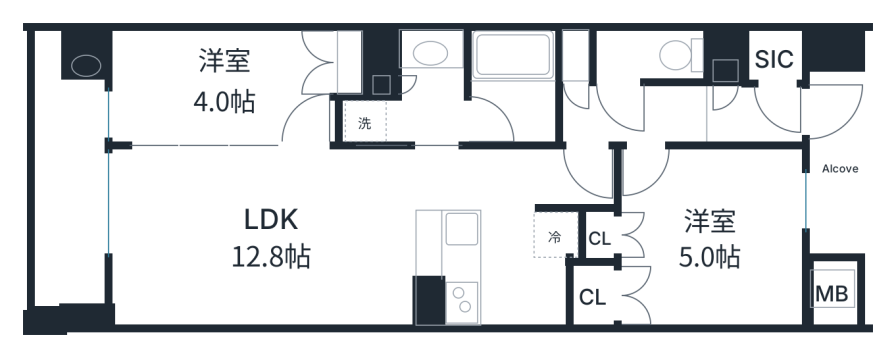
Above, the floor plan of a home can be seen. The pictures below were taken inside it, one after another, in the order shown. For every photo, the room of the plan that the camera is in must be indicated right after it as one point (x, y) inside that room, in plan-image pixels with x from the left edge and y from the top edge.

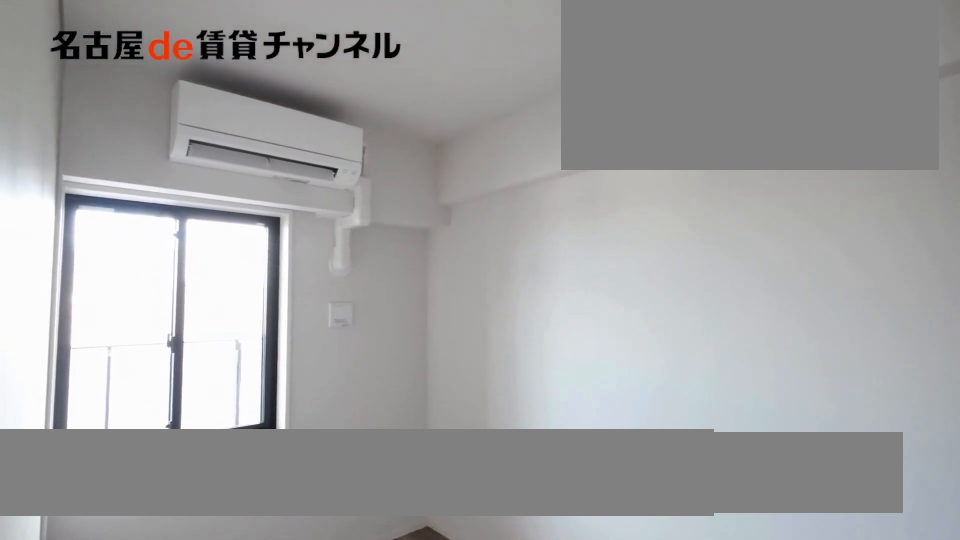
(220, 90)
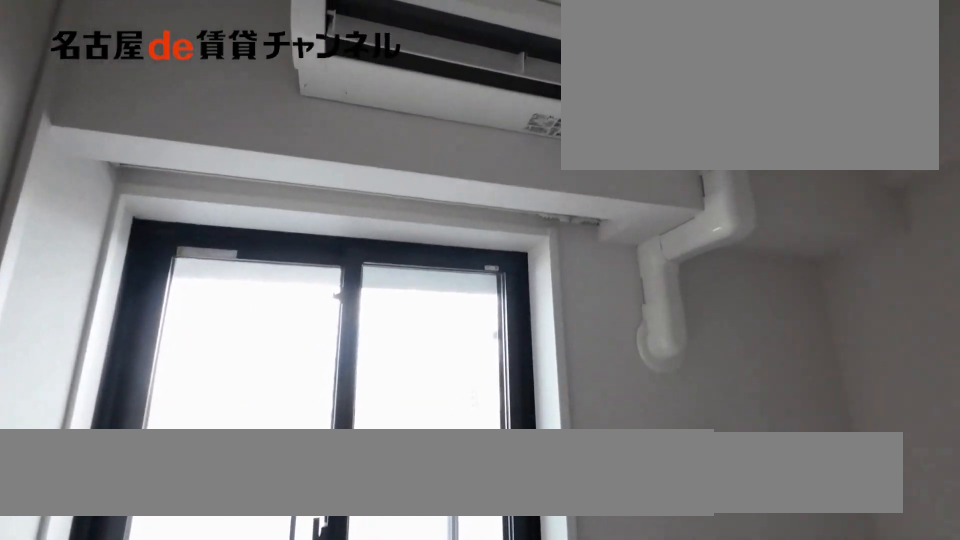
(220, 90)
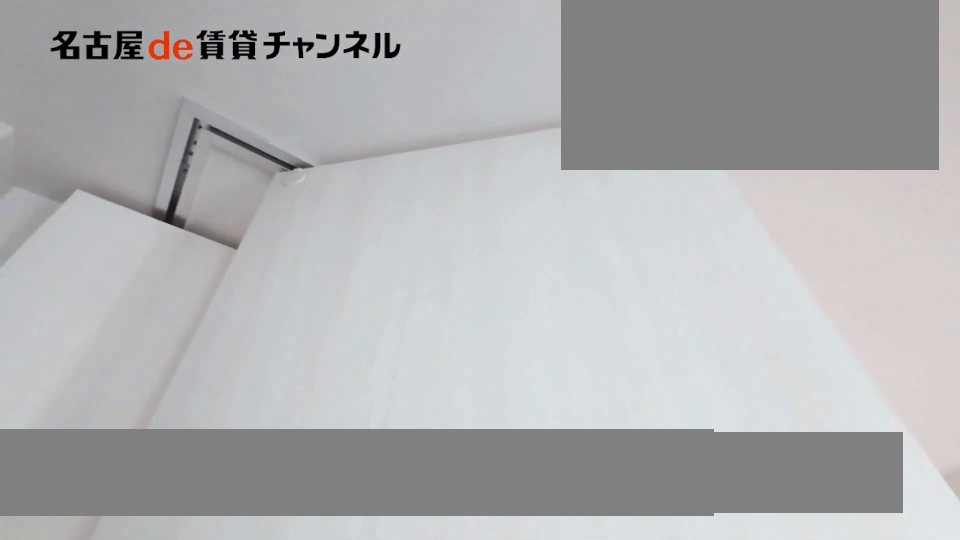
(219, 90)
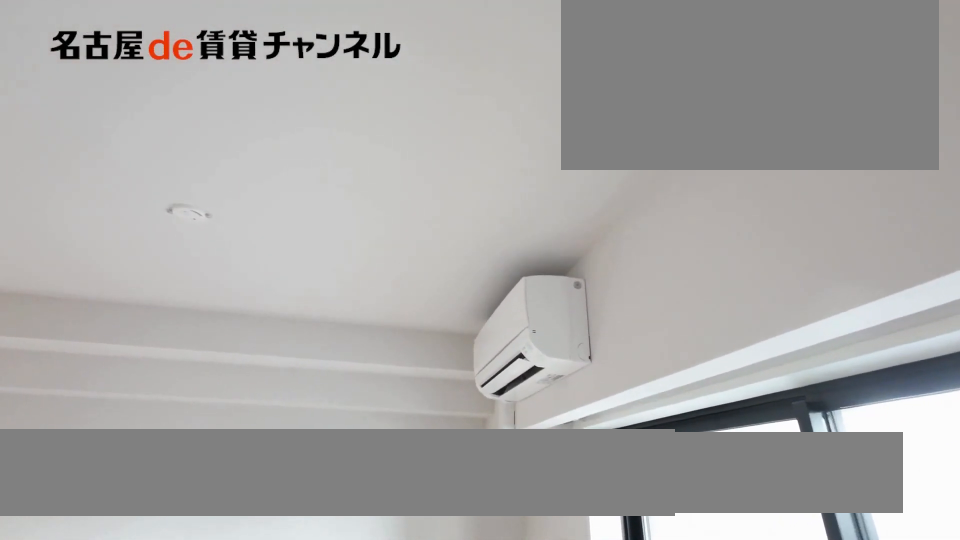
(258, 234)
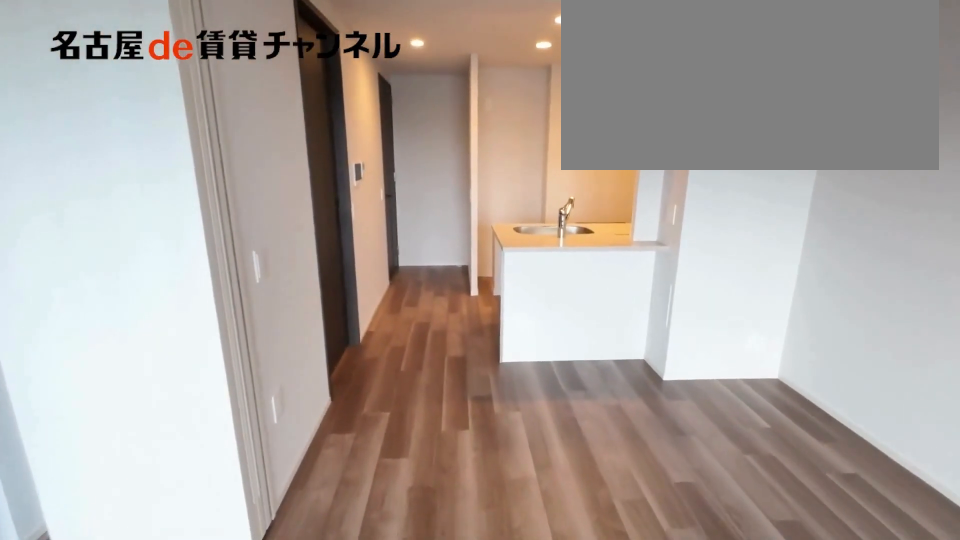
(258, 234)
